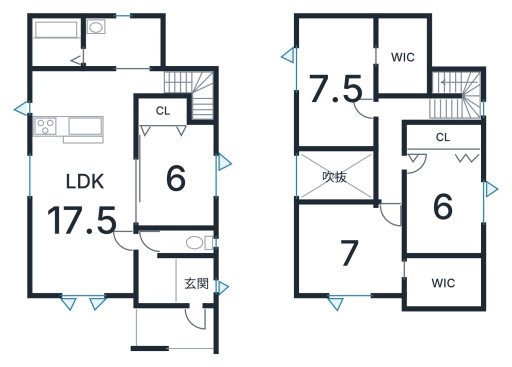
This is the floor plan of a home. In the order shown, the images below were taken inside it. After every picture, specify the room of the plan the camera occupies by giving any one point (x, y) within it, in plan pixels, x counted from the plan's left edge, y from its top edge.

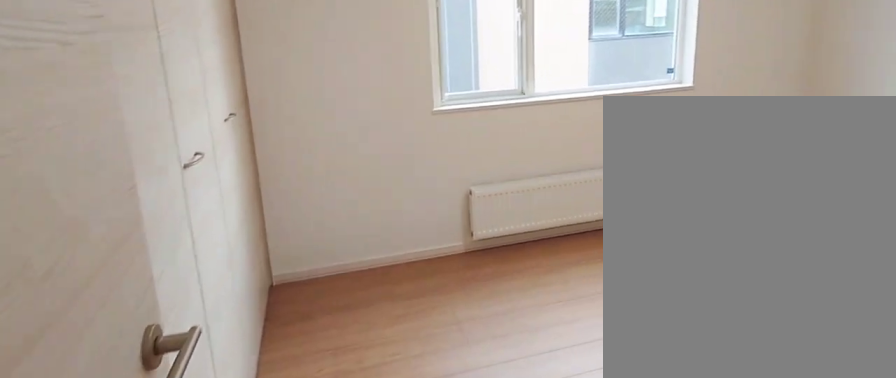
(438, 214)
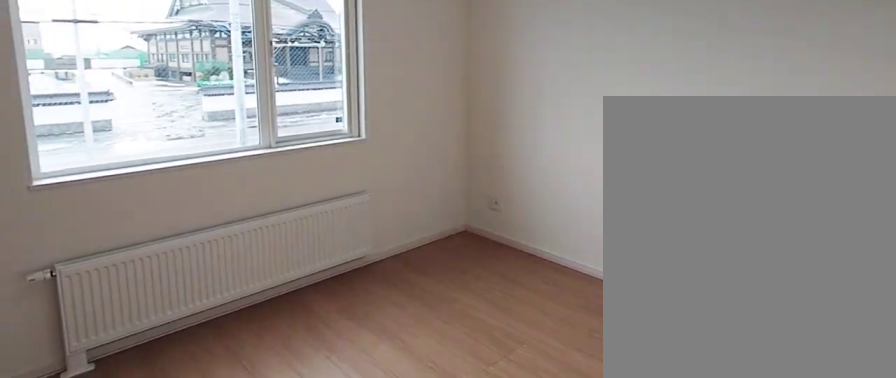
(348, 249)
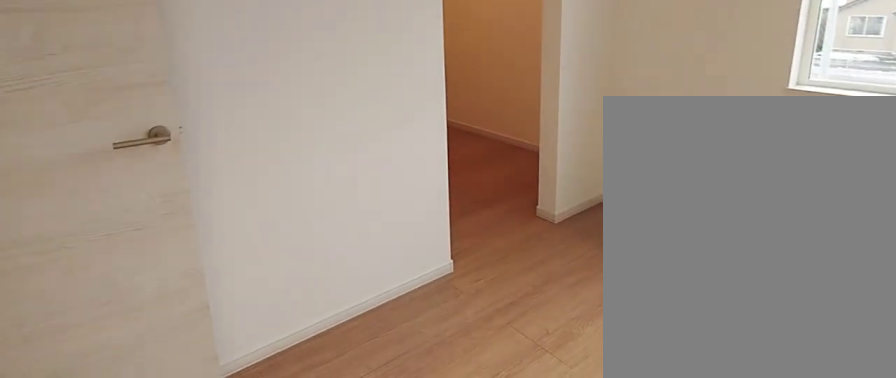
(348, 249)
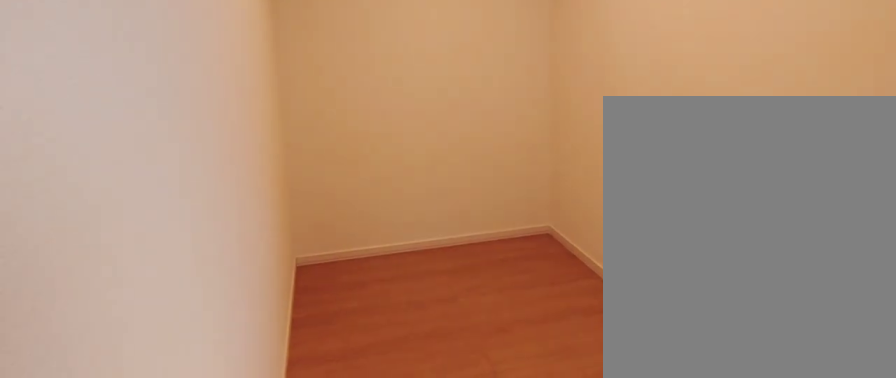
(446, 292)
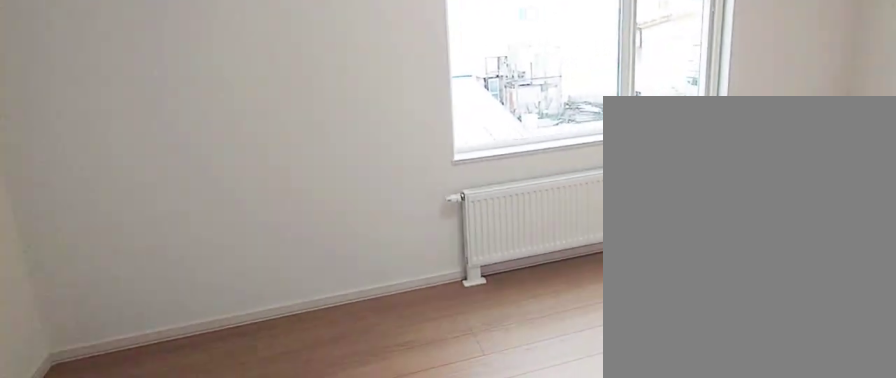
(337, 93)
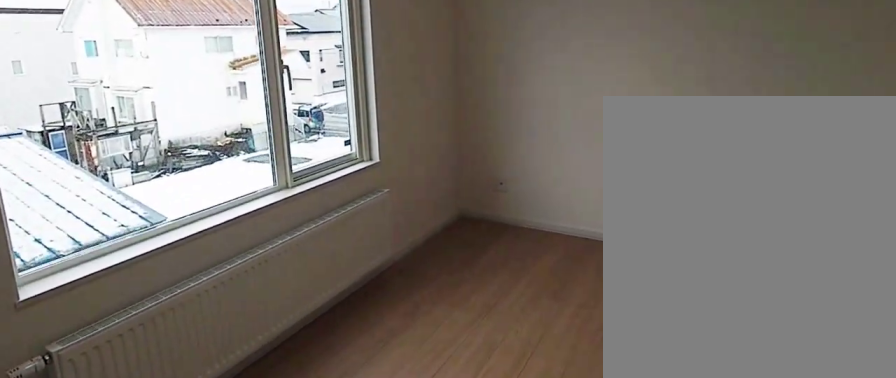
(337, 93)
